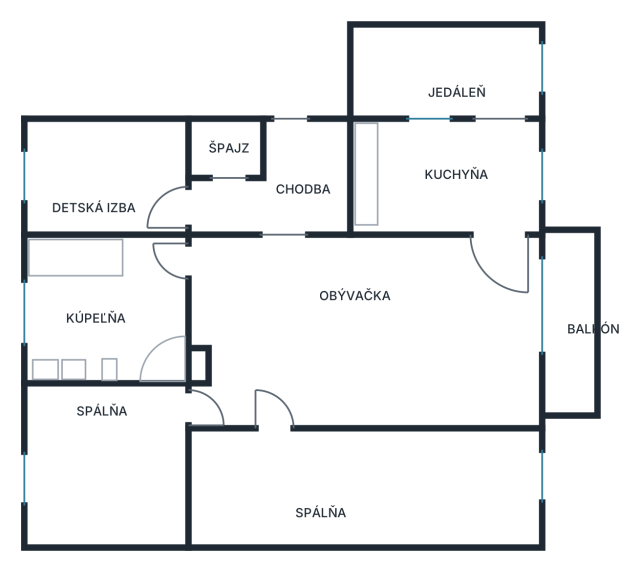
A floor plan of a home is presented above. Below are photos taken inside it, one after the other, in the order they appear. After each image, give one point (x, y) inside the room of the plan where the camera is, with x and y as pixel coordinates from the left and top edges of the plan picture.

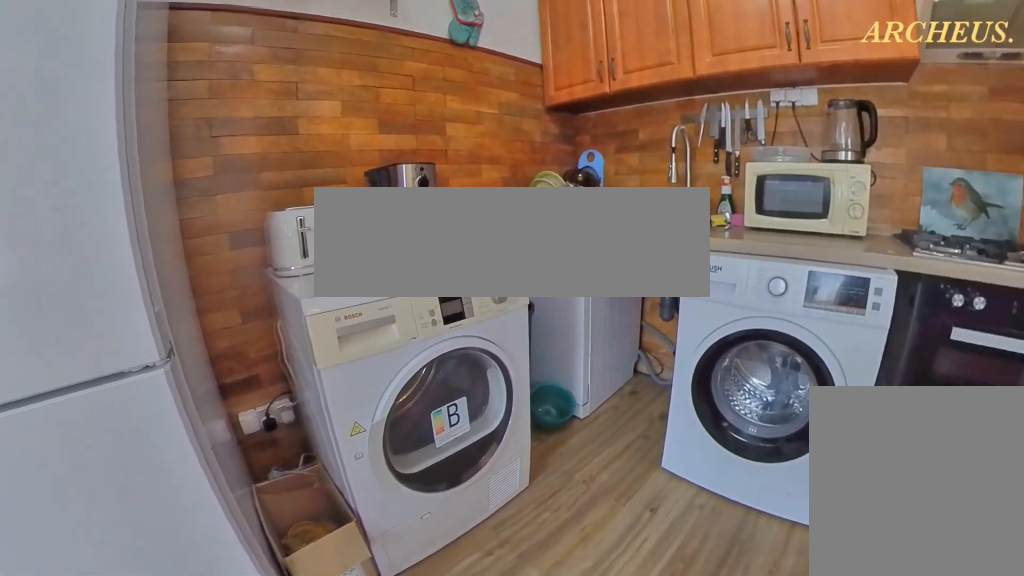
(448, 172)
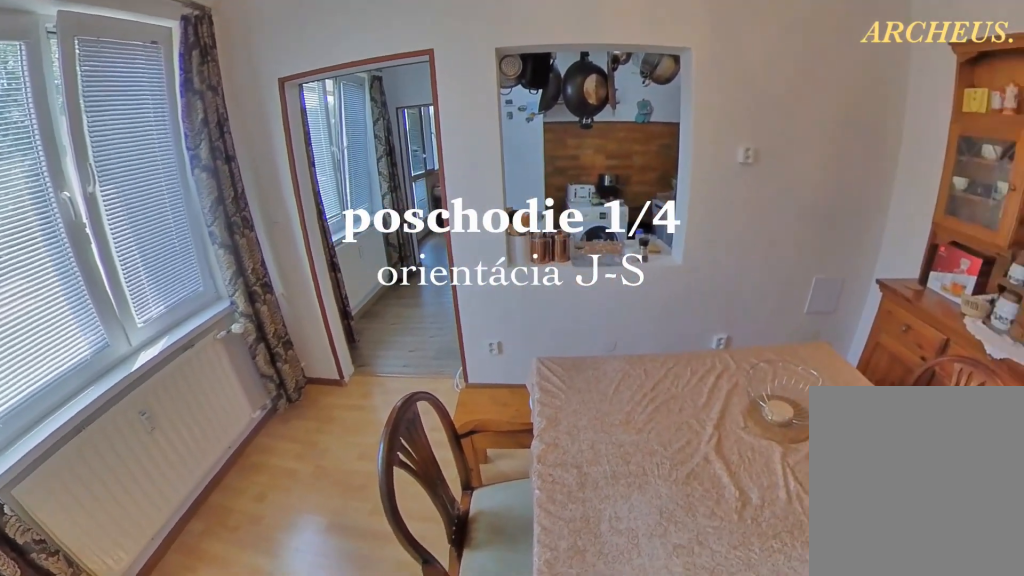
(448, 73)
